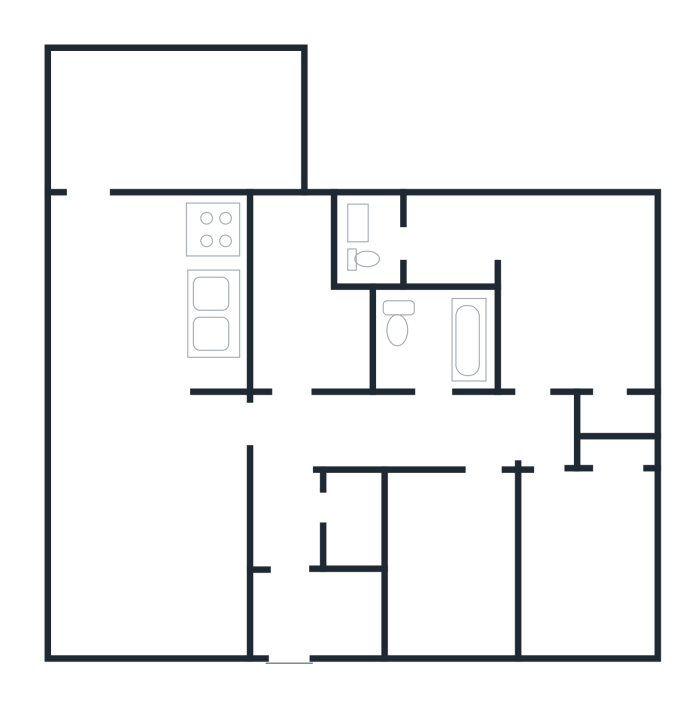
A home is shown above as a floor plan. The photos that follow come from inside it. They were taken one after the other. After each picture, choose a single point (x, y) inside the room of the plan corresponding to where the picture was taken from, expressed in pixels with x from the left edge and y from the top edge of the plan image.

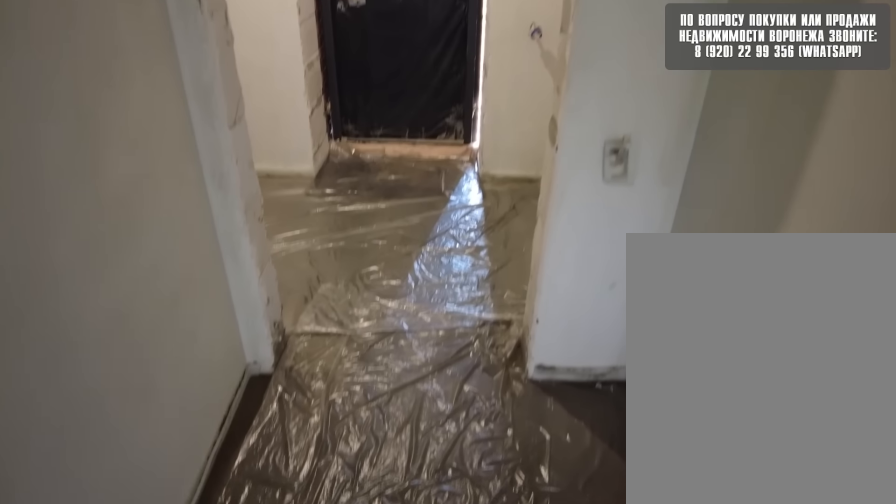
(310, 540)
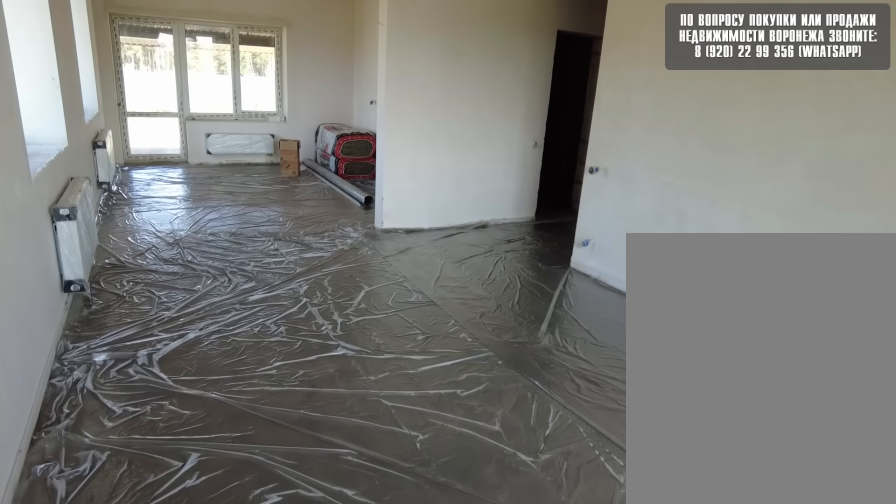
(114, 459)
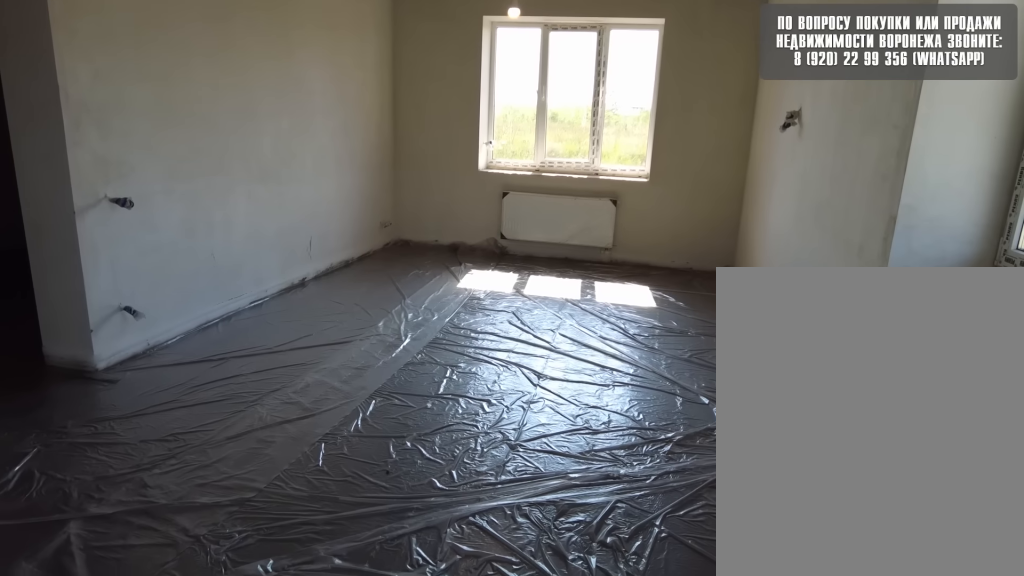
(121, 260)
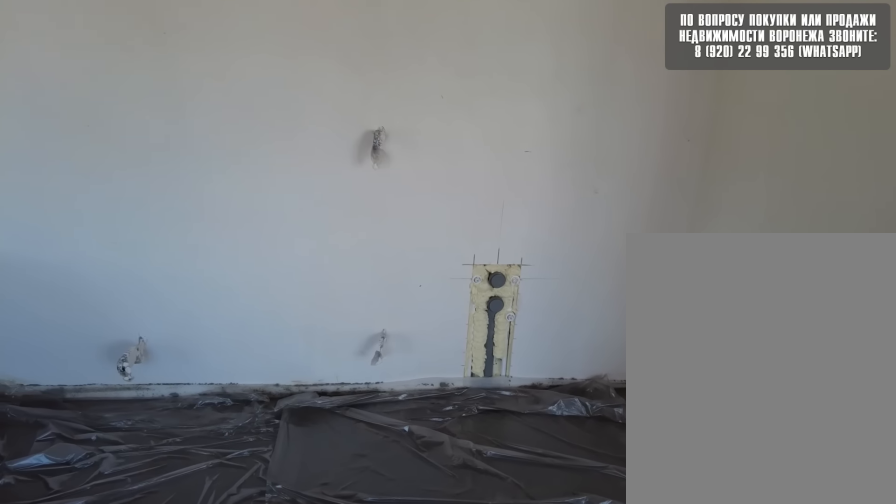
(121, 255)
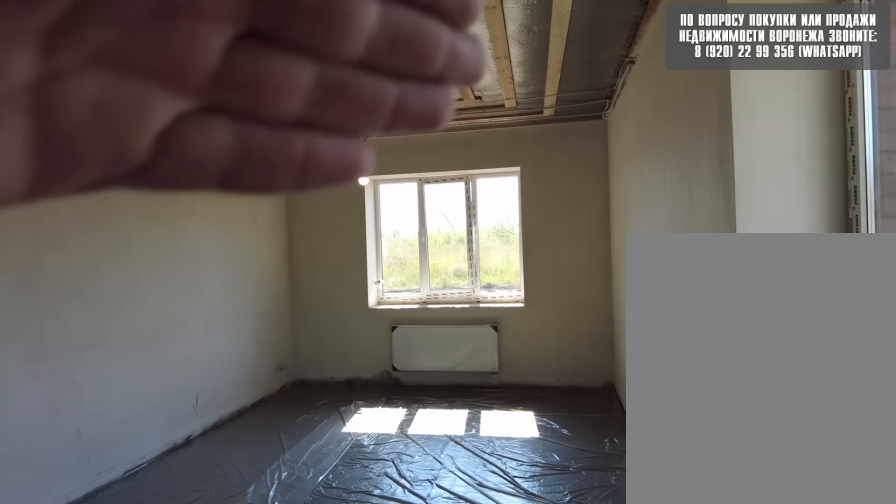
(120, 252)
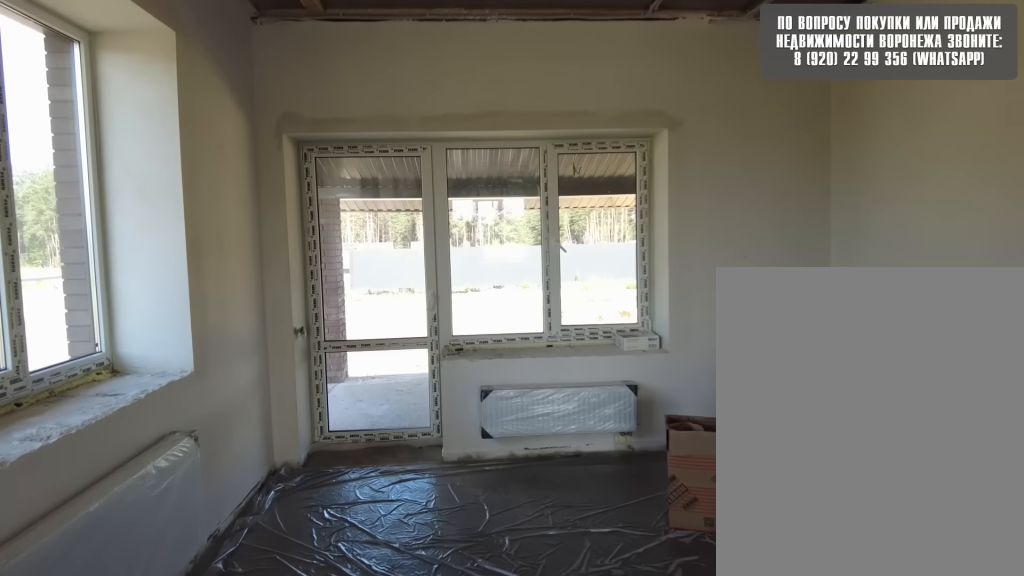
(120, 255)
